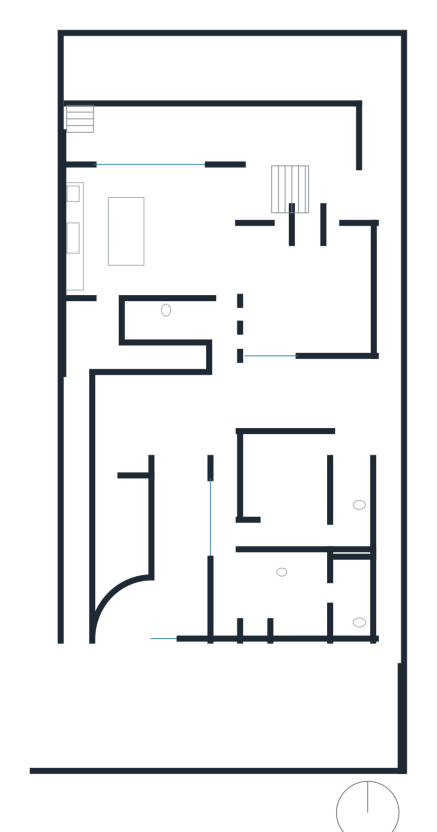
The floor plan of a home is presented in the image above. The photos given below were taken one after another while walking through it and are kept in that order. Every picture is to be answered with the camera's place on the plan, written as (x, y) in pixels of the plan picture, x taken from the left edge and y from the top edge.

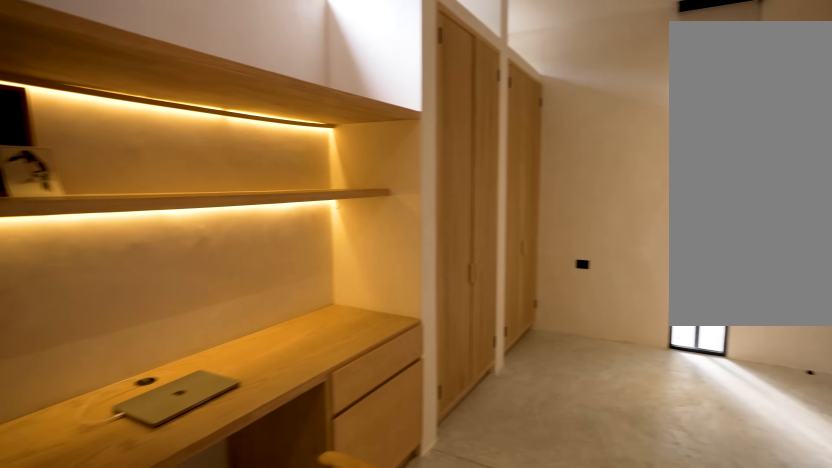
(319, 590)
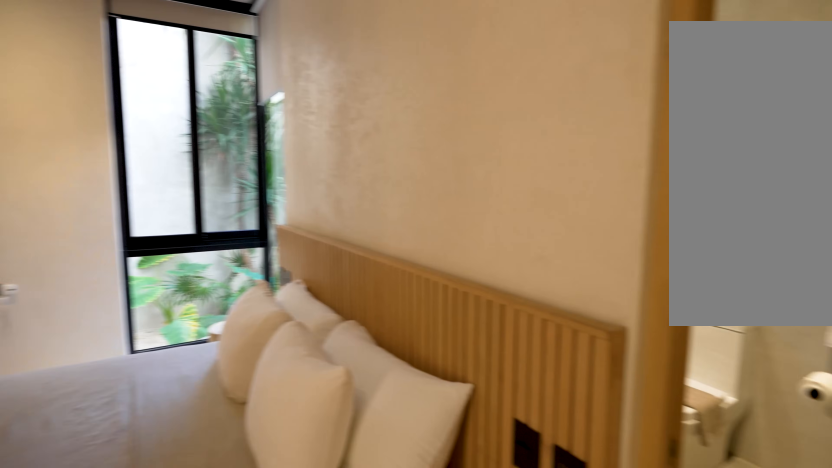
(318, 535)
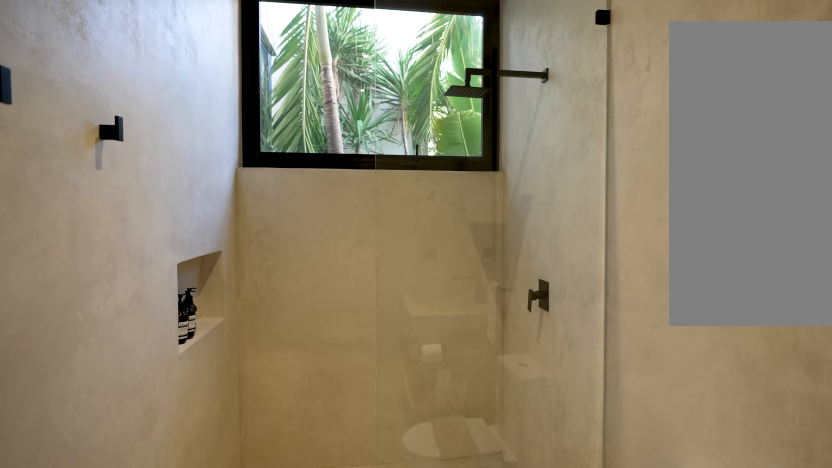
(344, 531)
